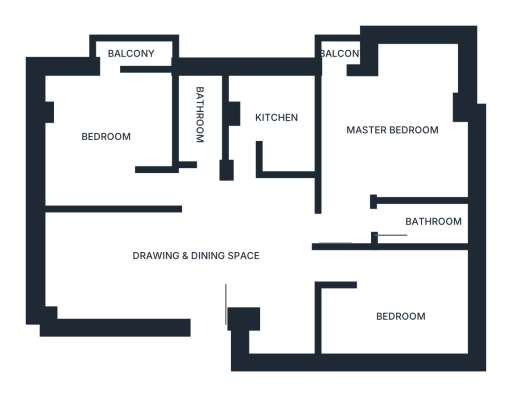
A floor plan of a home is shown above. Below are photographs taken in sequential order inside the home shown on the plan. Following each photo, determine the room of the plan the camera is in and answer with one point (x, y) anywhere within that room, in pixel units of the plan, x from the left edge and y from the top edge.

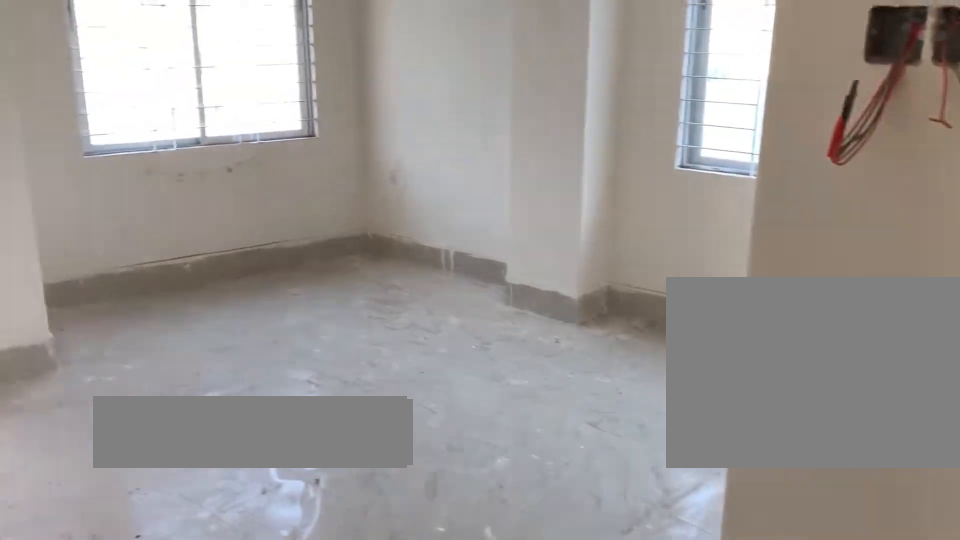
(385, 149)
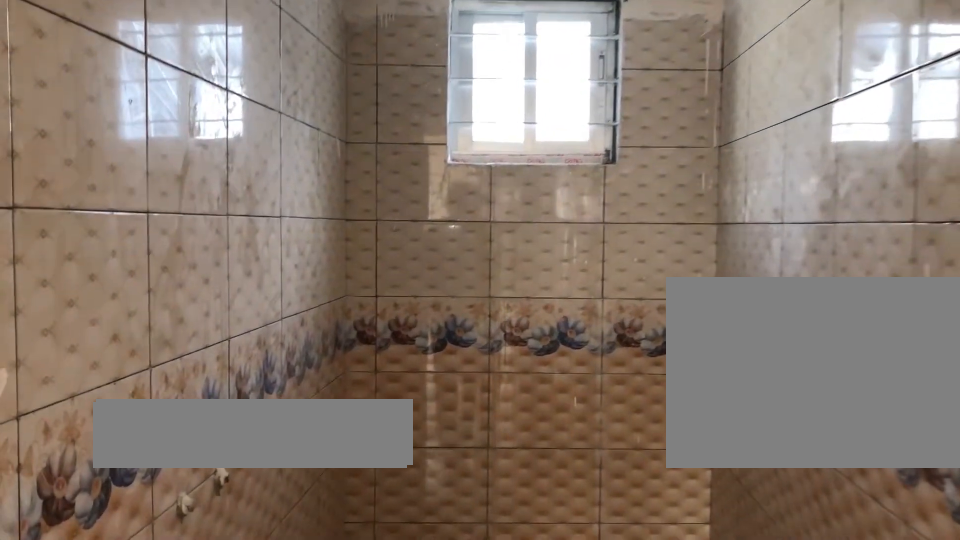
(433, 224)
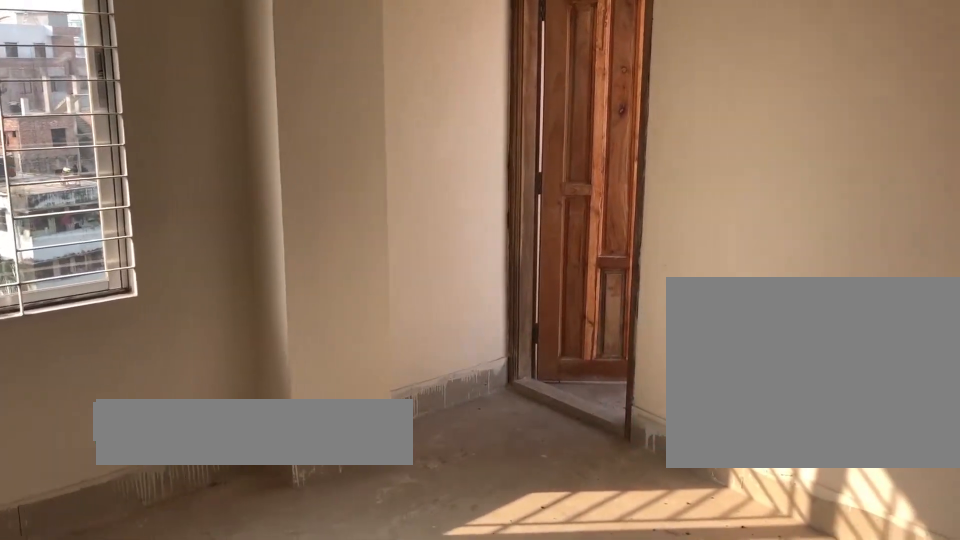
(126, 113)
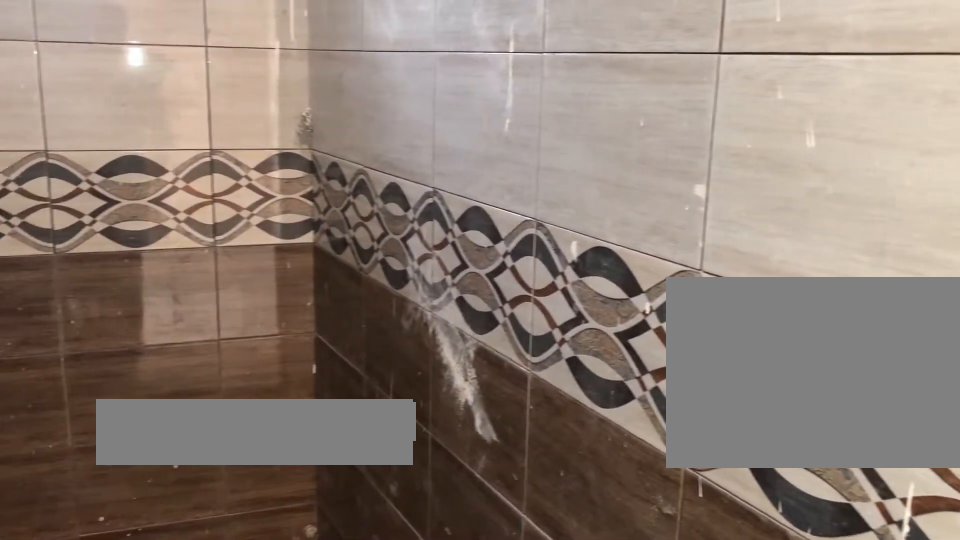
(203, 122)
